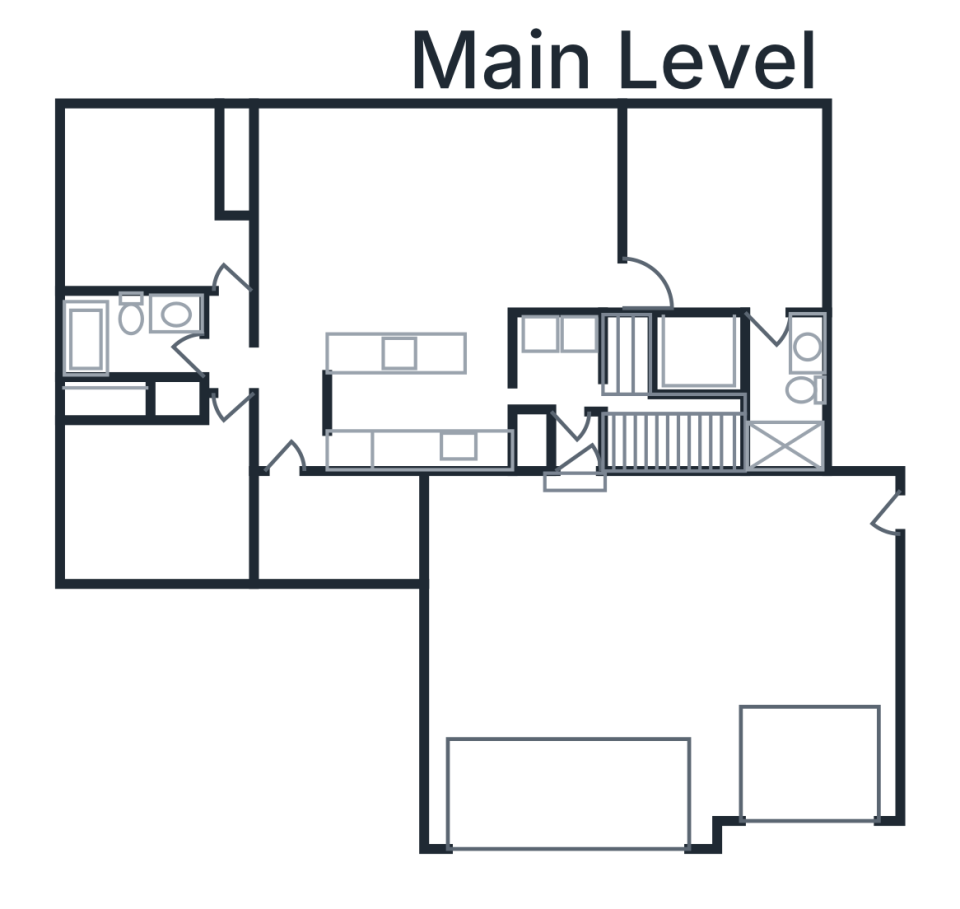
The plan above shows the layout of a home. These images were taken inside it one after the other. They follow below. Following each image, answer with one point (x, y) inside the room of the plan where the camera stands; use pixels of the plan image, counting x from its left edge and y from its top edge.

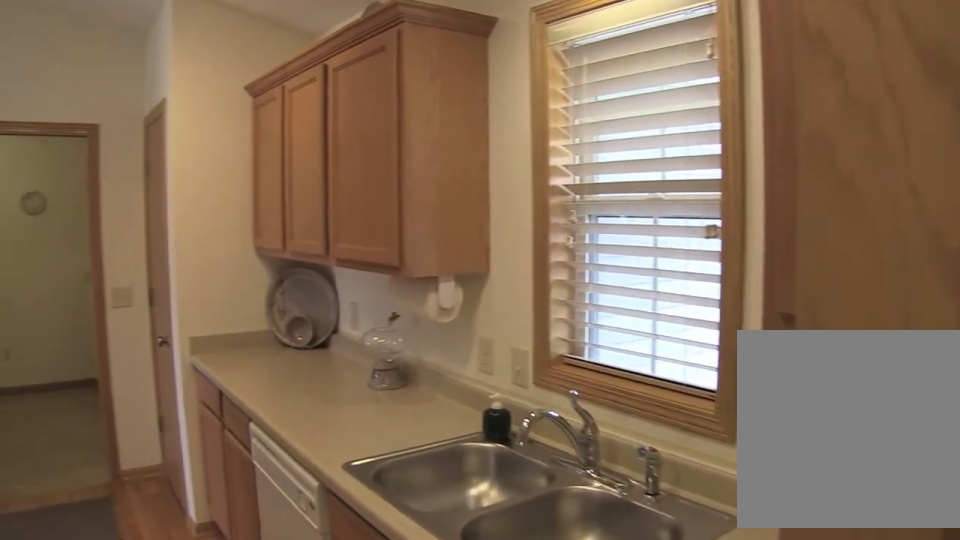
(419, 405)
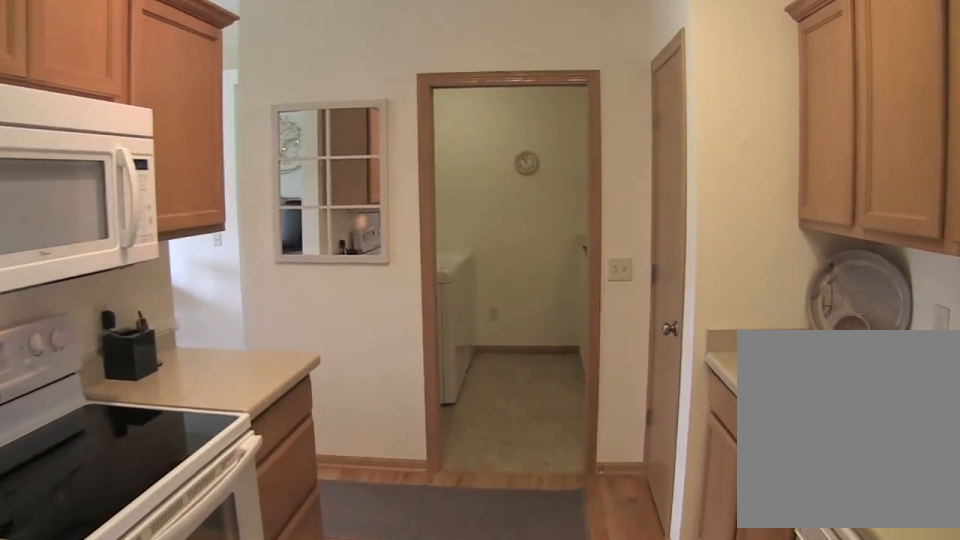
(419, 405)
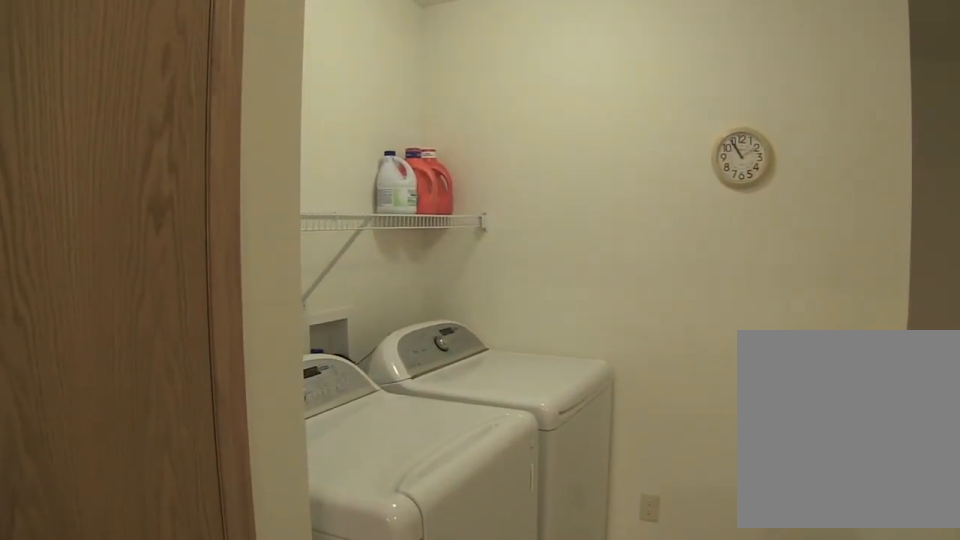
(562, 383)
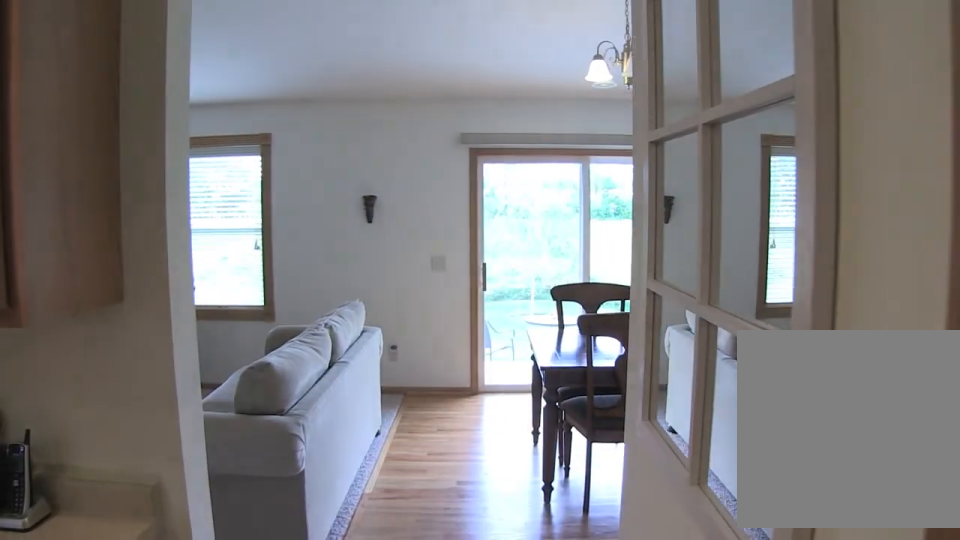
(564, 209)
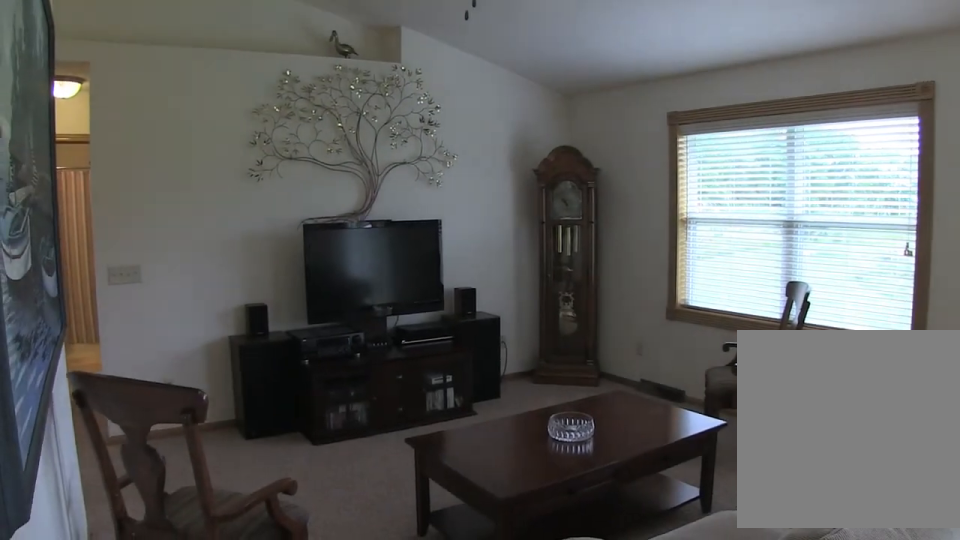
(386, 220)
